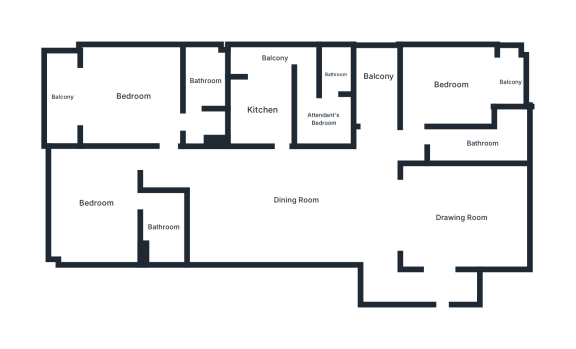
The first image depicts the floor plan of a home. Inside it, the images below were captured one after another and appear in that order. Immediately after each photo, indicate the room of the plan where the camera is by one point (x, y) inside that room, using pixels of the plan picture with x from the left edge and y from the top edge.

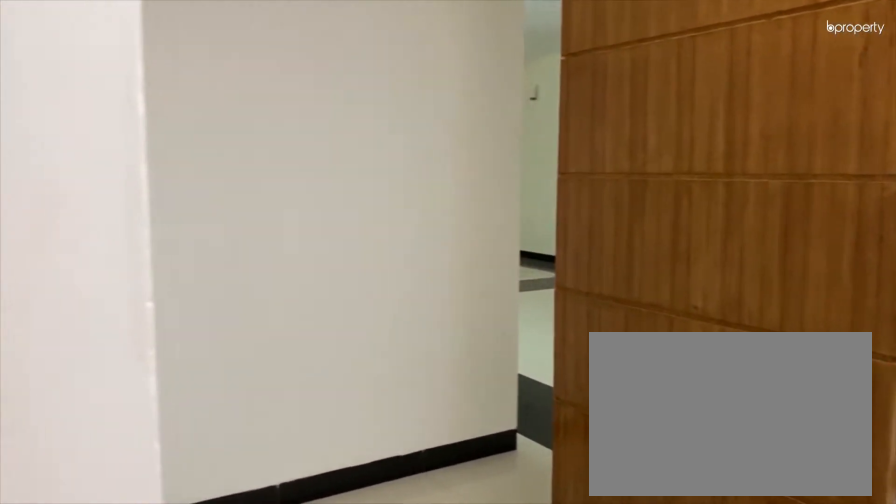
(443, 292)
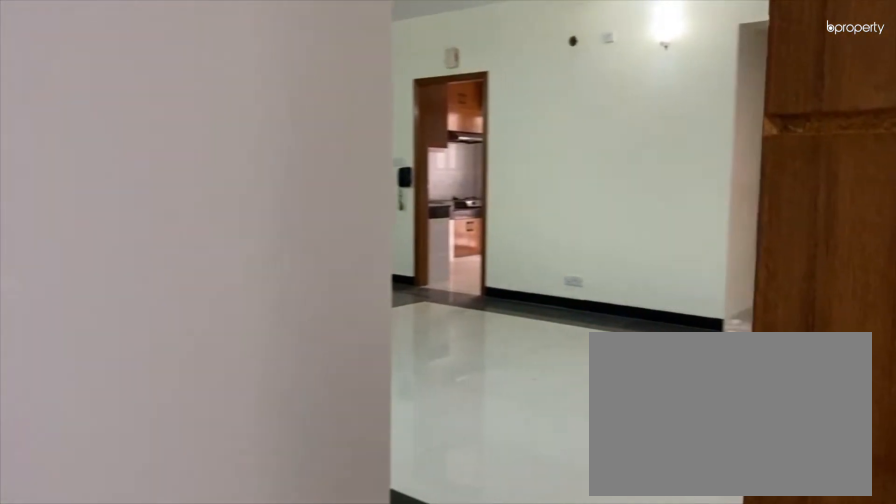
(381, 239)
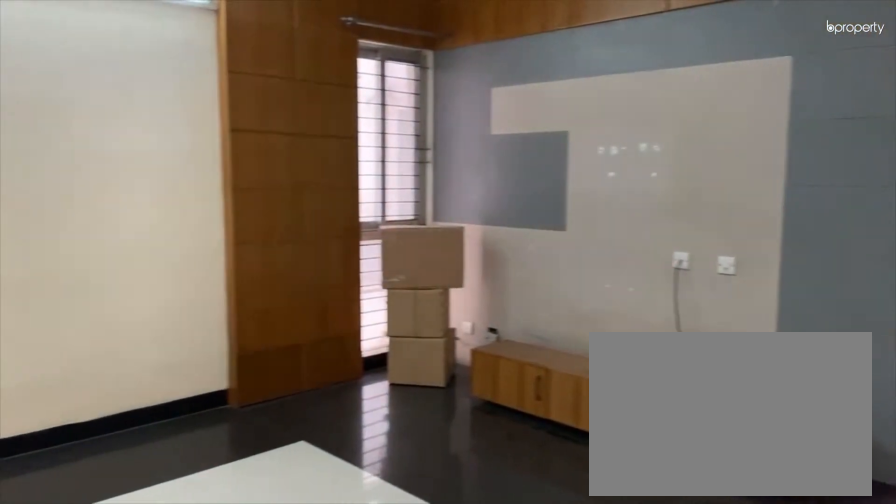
(294, 200)
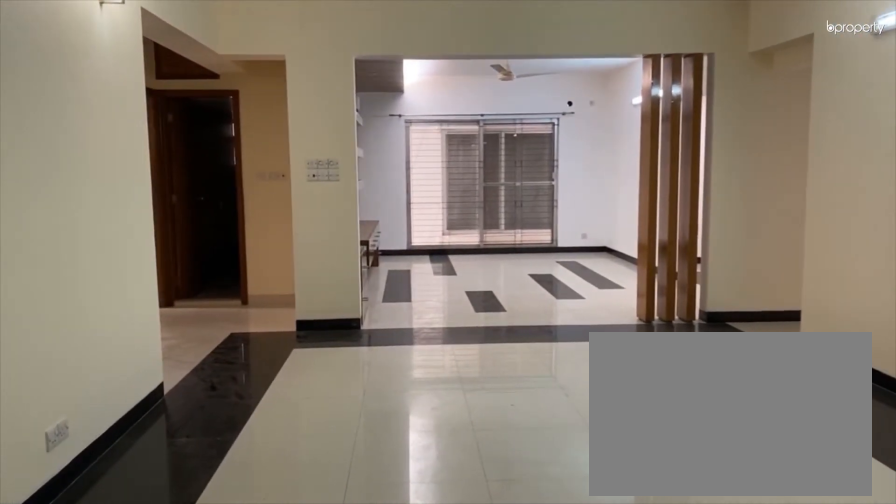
(294, 200)
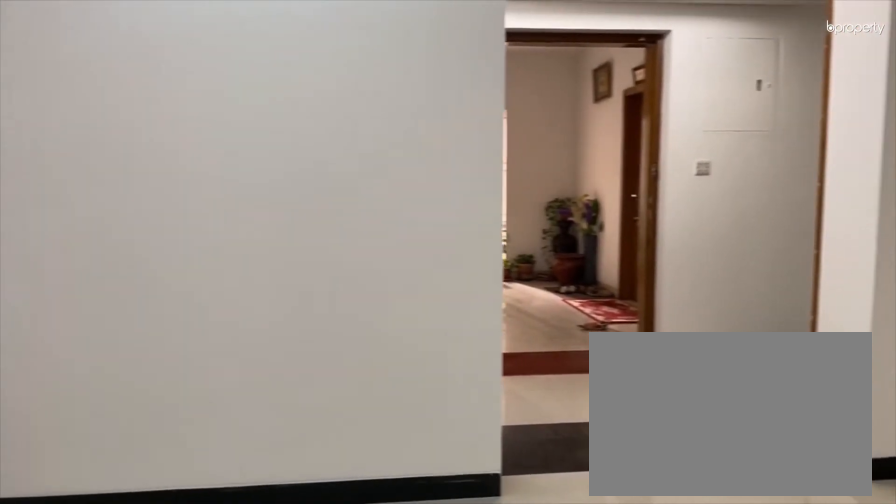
(469, 216)
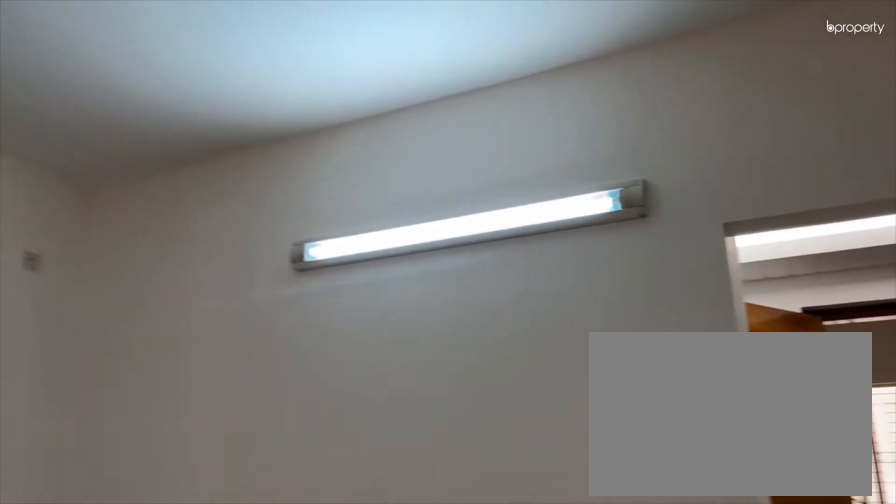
(465, 216)
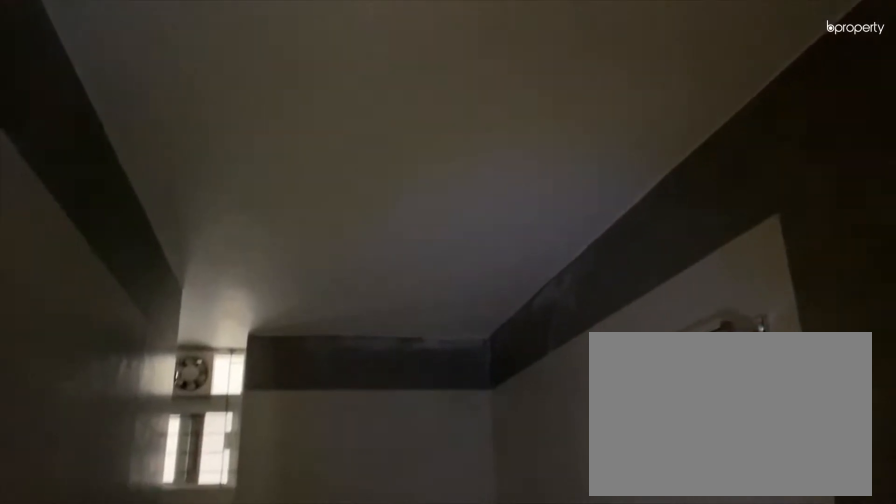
(482, 144)
